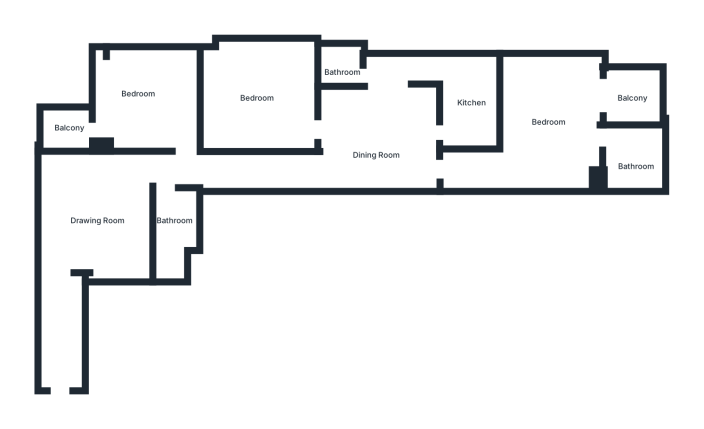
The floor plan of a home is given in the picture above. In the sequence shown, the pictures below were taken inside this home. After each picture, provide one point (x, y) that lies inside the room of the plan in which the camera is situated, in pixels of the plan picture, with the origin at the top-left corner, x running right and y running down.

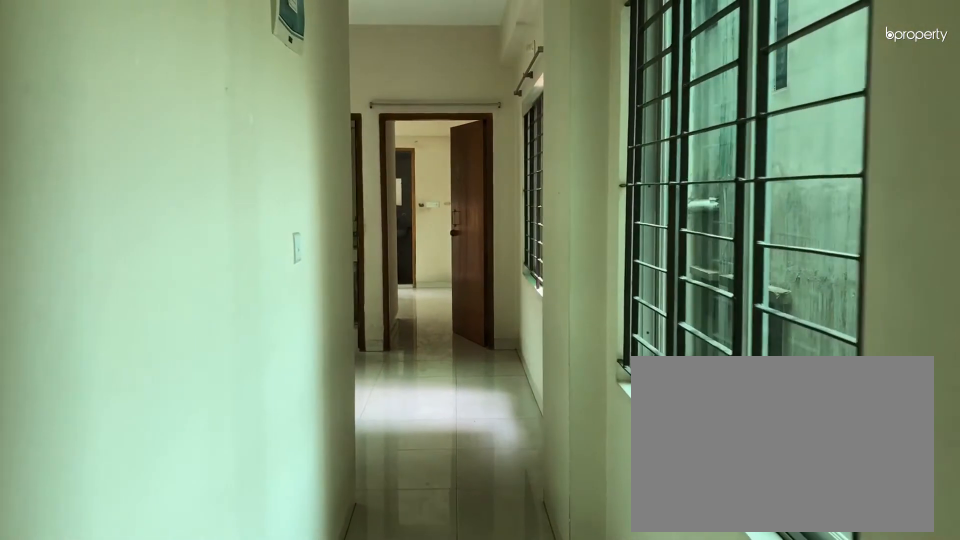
(261, 168)
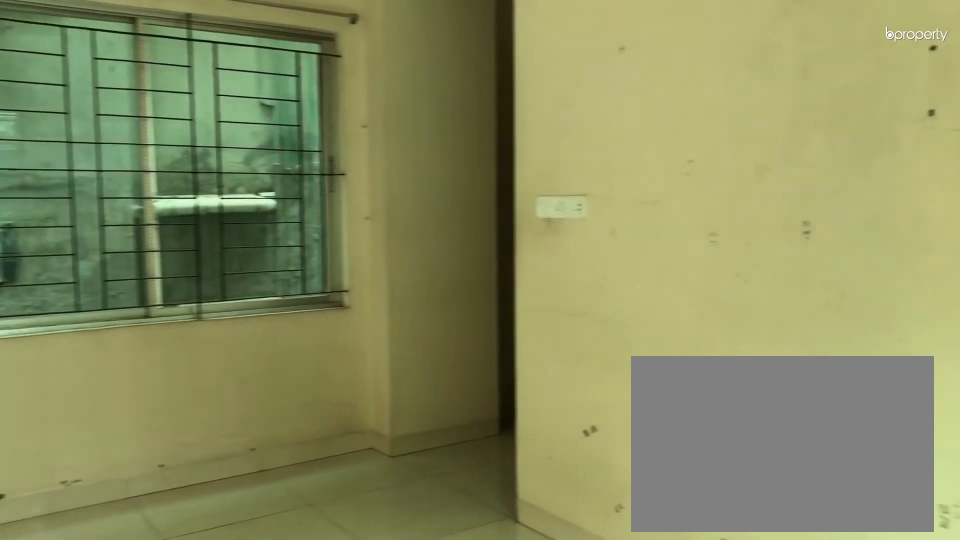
(560, 121)
